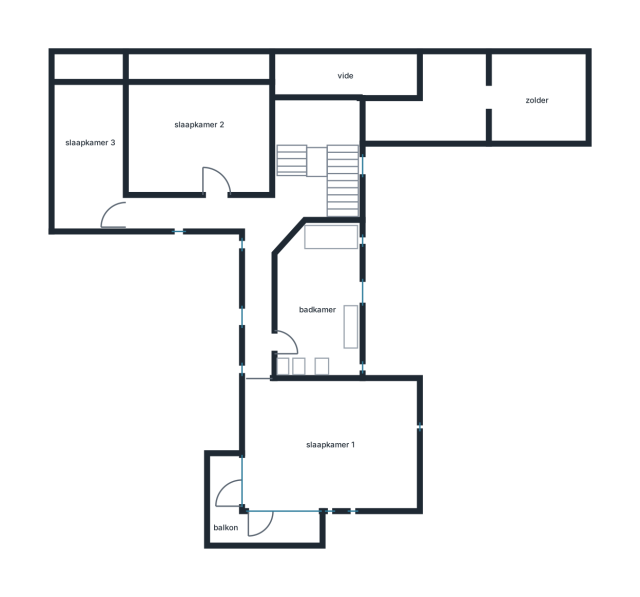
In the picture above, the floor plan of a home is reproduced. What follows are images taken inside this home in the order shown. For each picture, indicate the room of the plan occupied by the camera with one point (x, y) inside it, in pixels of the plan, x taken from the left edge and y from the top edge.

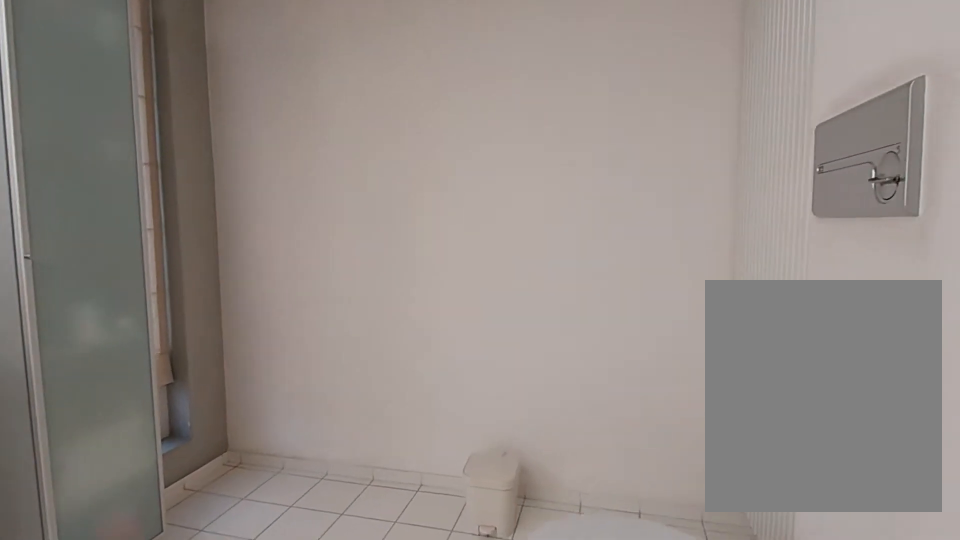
(318, 303)
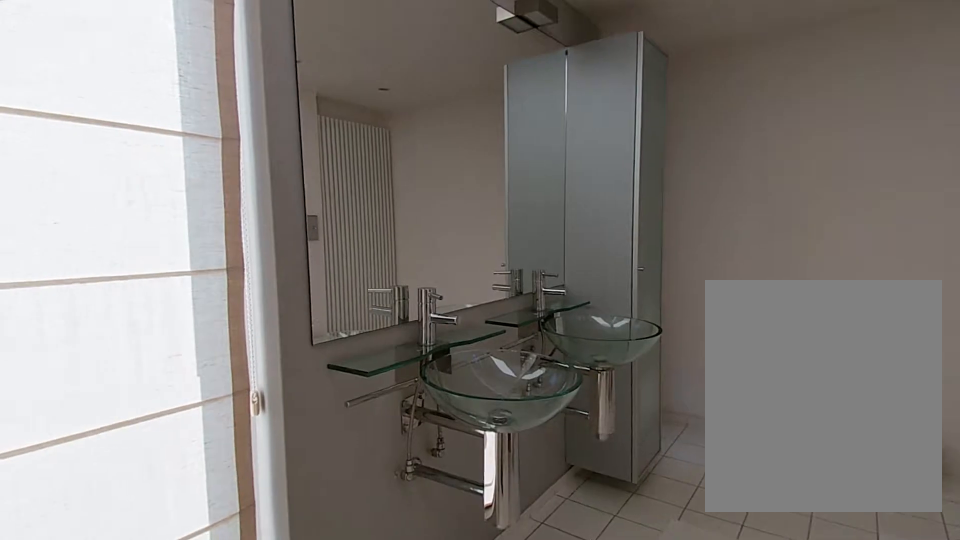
(318, 303)
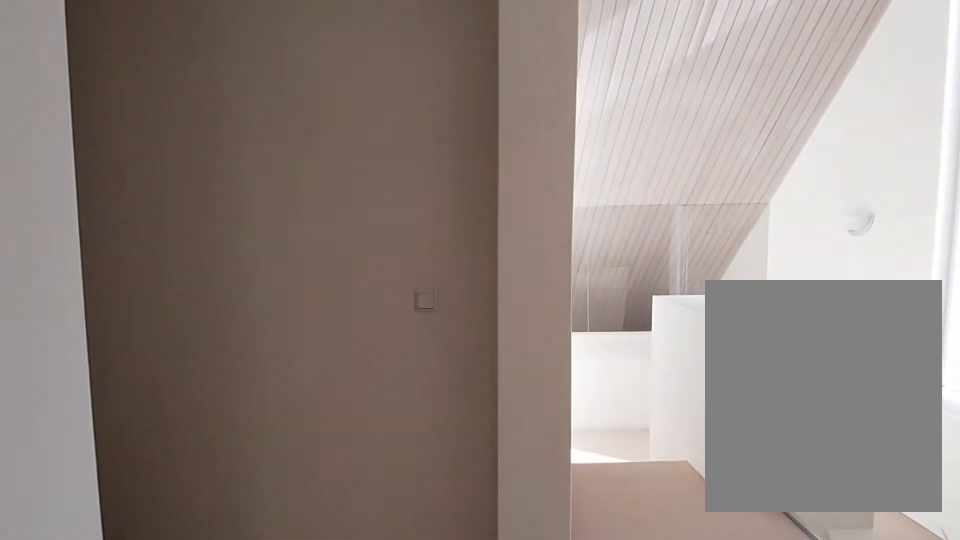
(266, 206)
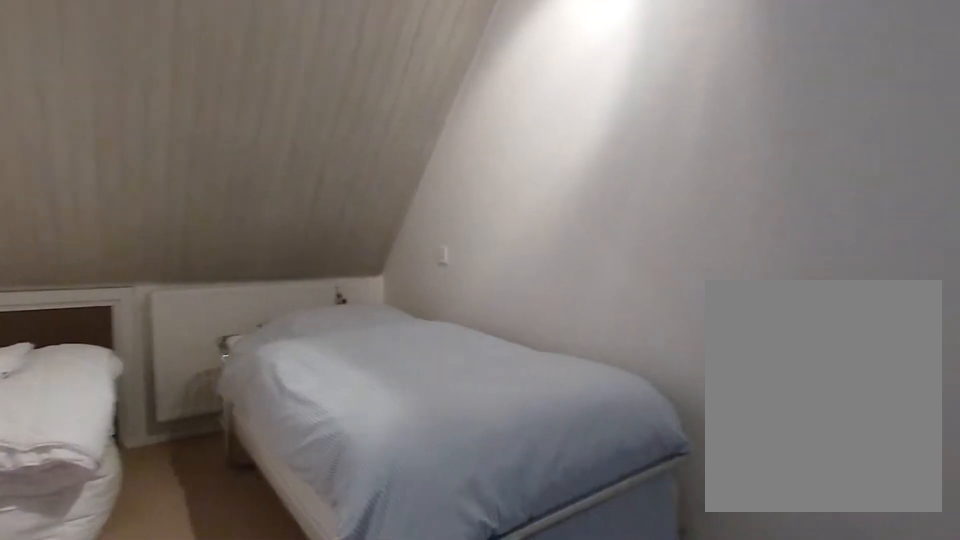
(90, 156)
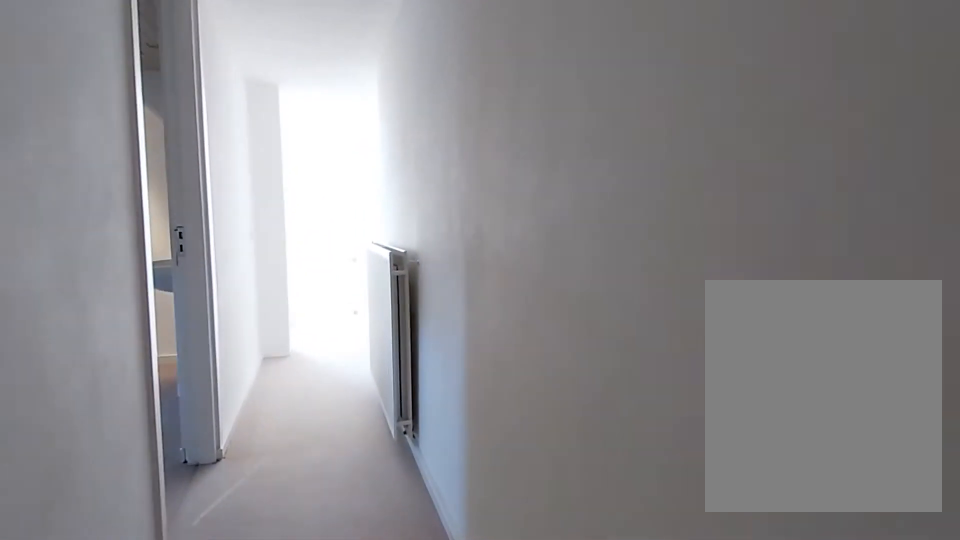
(266, 206)
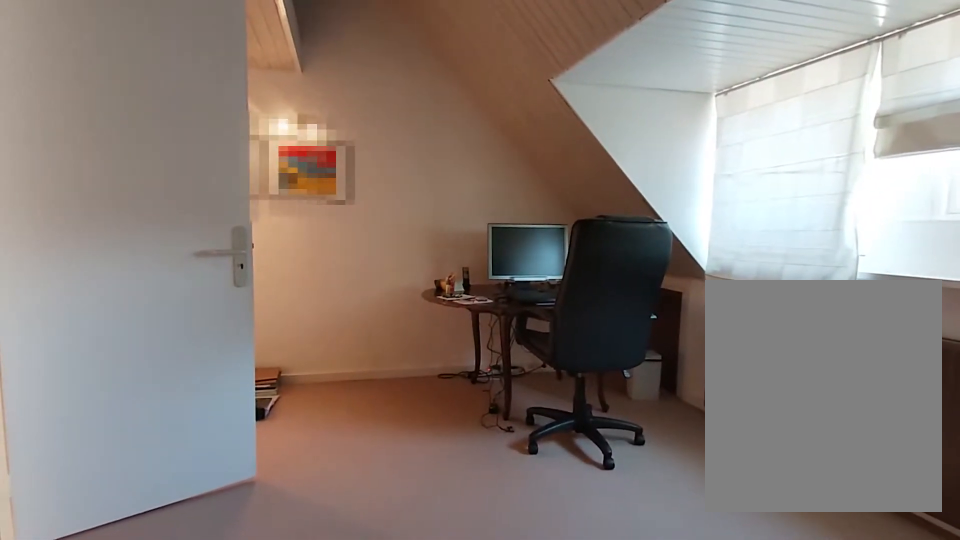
(197, 139)
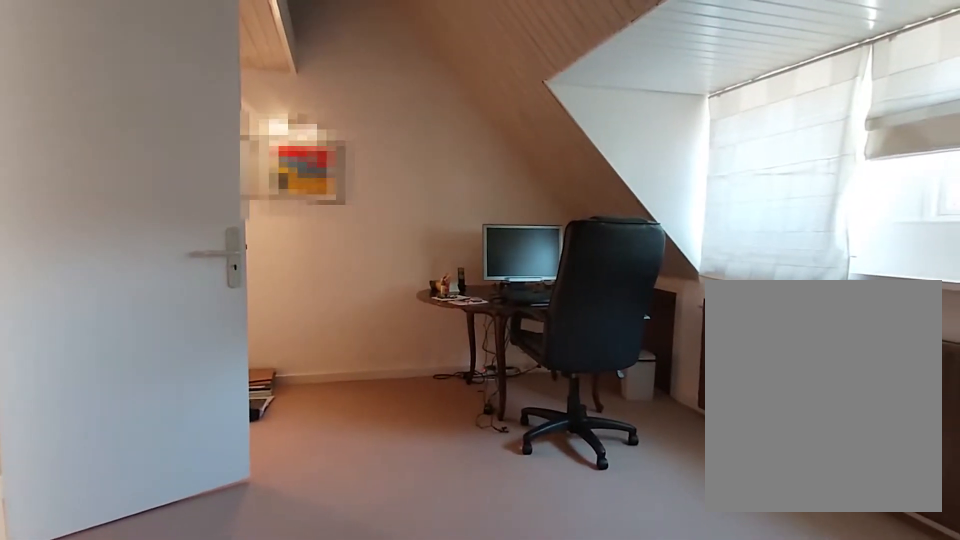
(197, 139)
